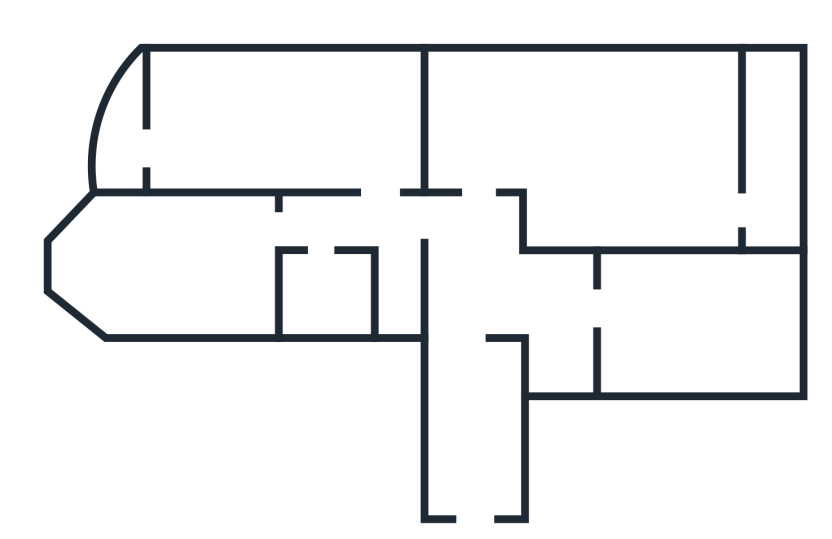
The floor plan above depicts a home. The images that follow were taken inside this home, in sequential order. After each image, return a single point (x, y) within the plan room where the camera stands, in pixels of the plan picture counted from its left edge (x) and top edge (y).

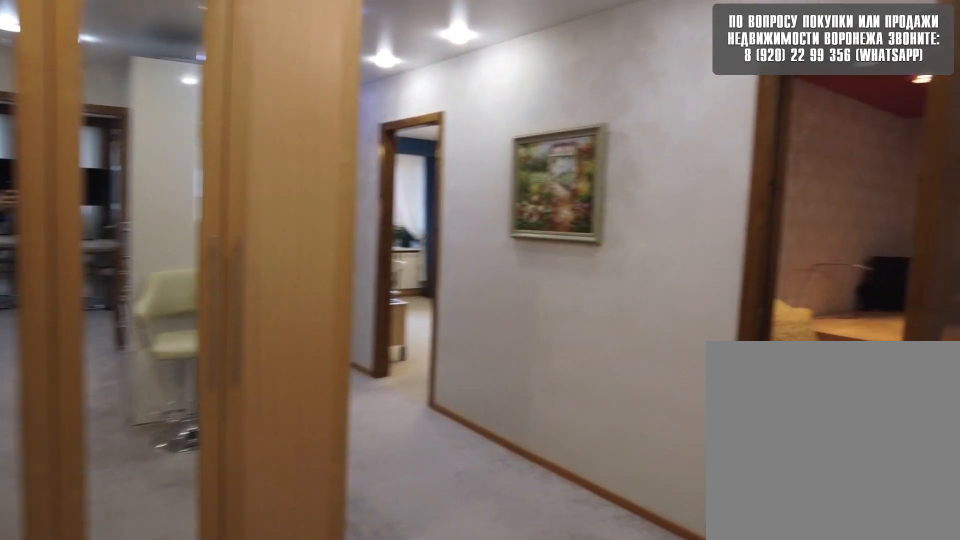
(489, 297)
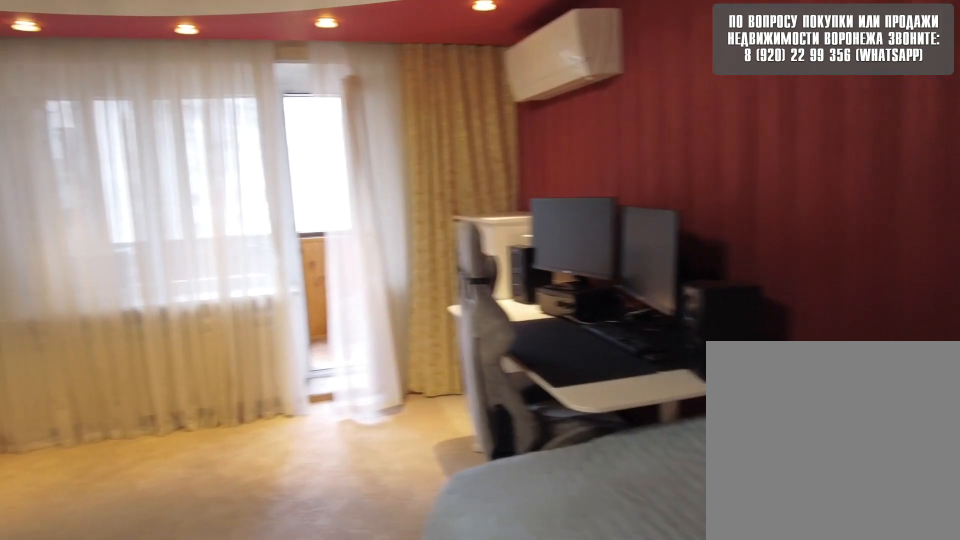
(541, 135)
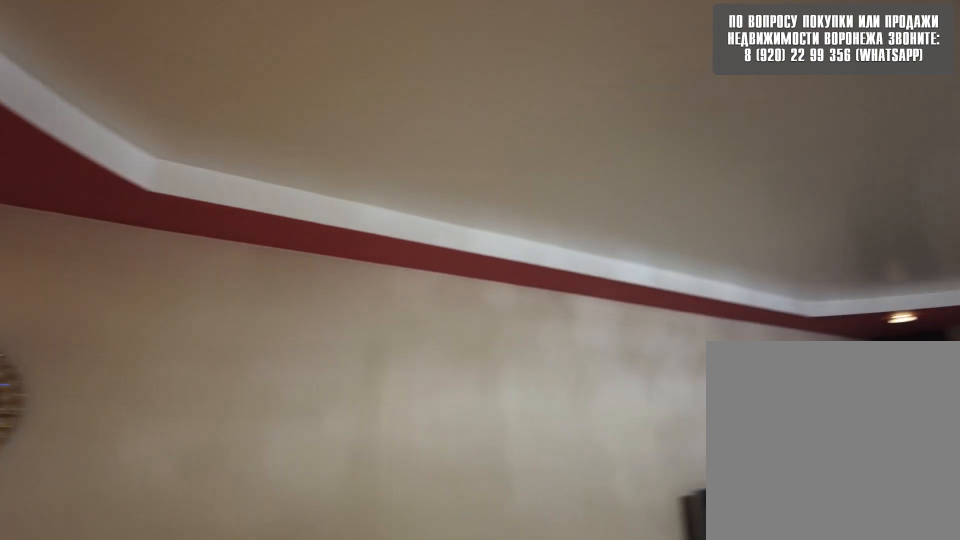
(541, 135)
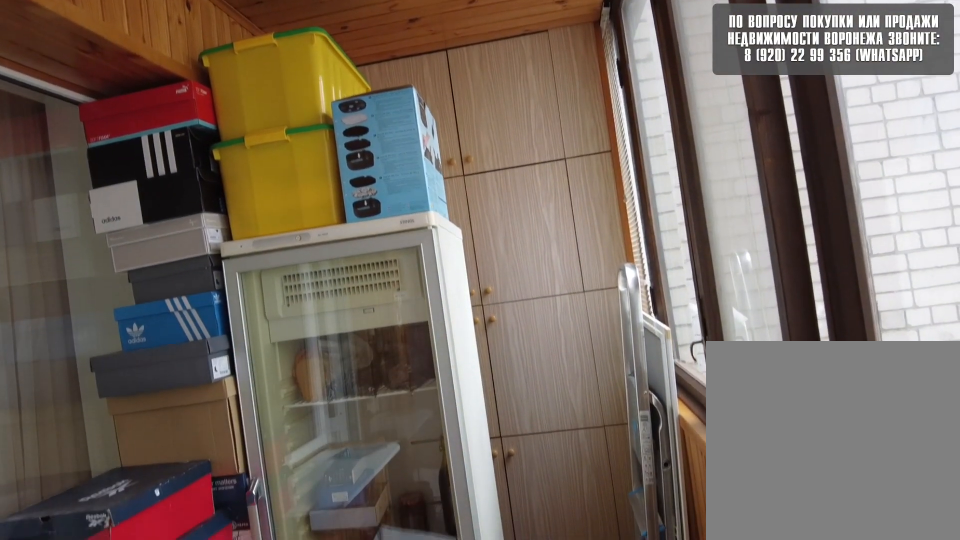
(789, 202)
